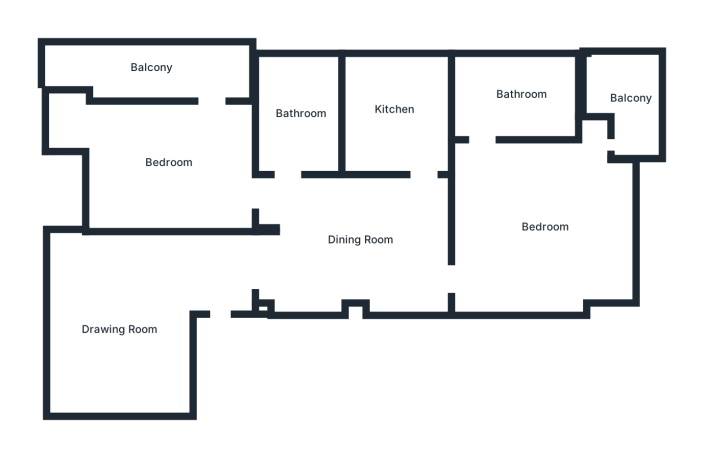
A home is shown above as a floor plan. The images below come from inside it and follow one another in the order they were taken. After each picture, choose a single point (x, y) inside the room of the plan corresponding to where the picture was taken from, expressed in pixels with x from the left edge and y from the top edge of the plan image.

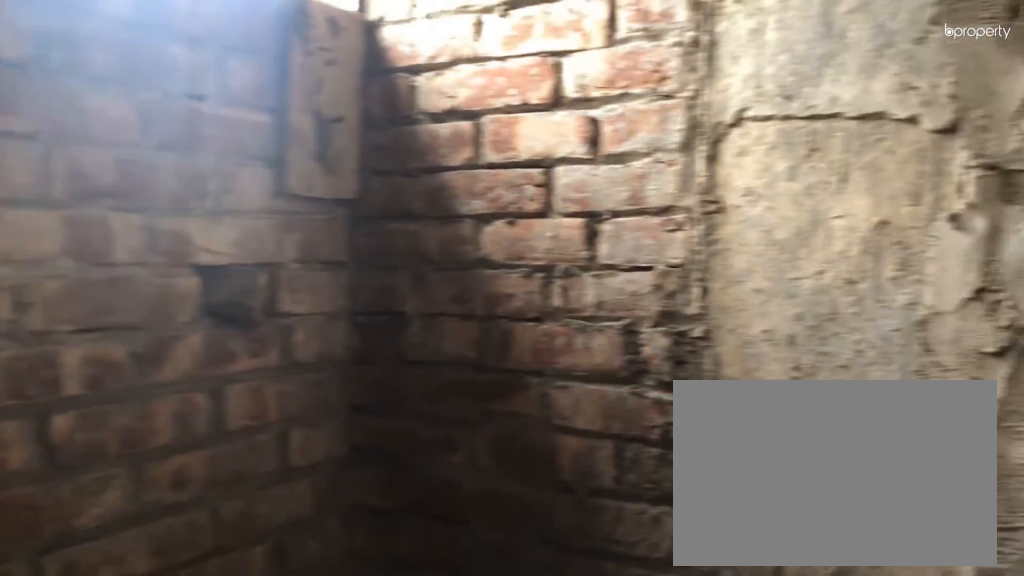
(522, 93)
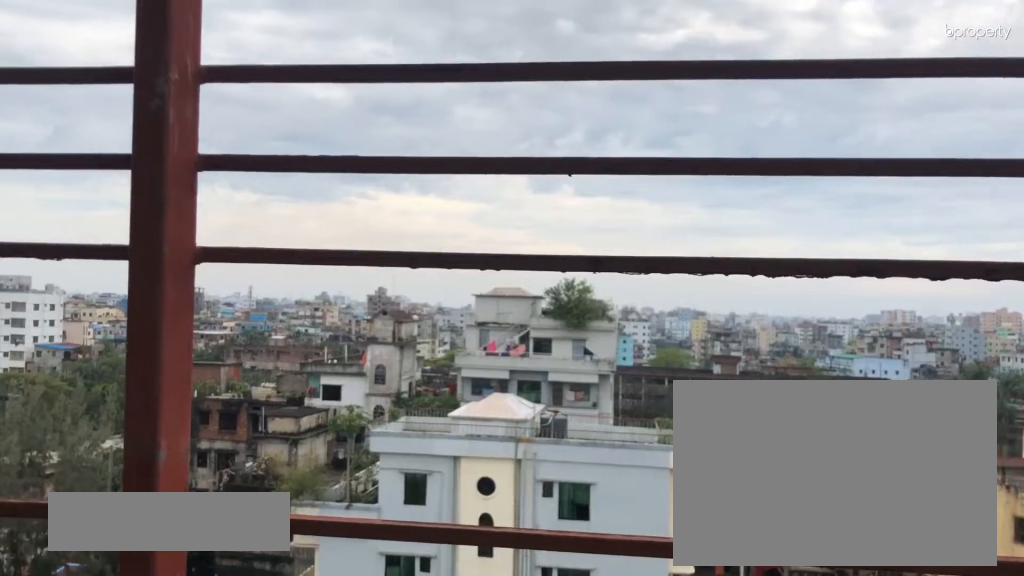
(631, 98)
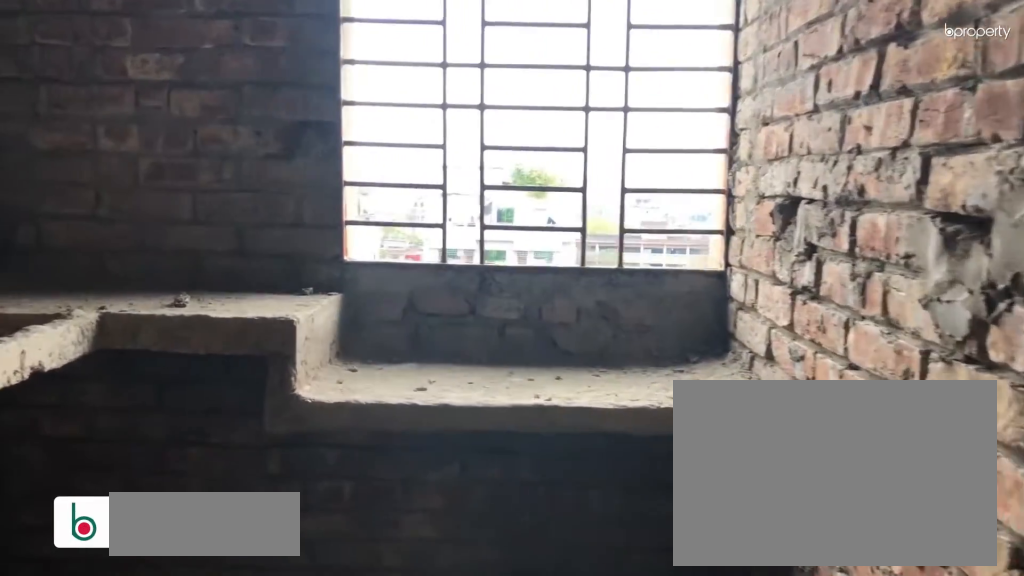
(393, 107)
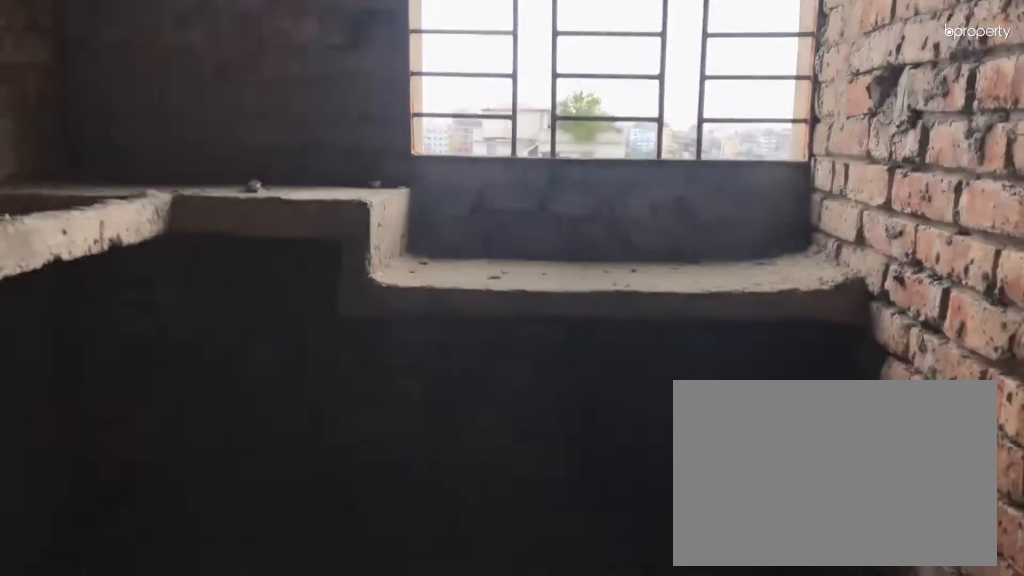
(393, 107)
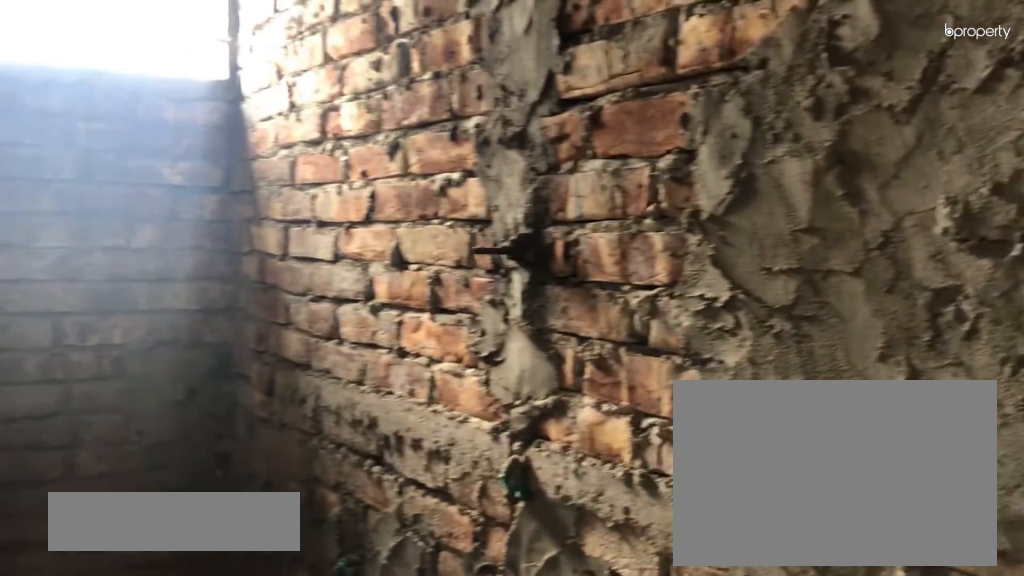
(296, 113)
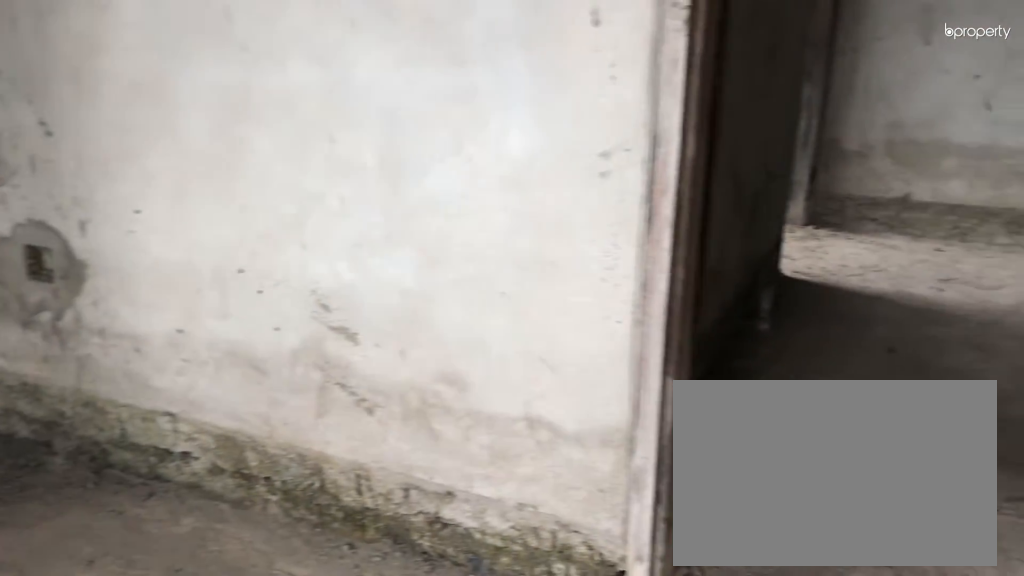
(167, 163)
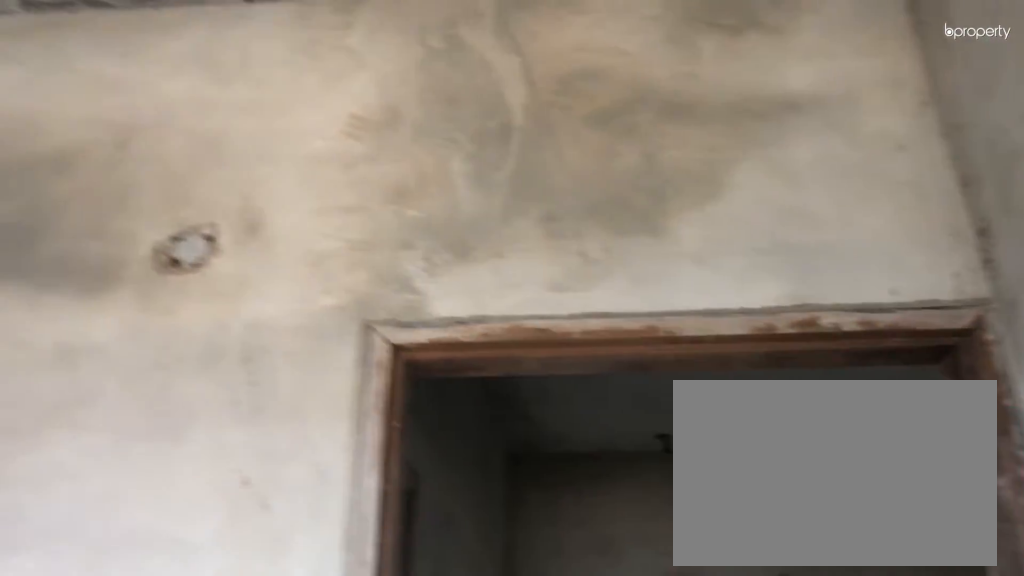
(167, 163)
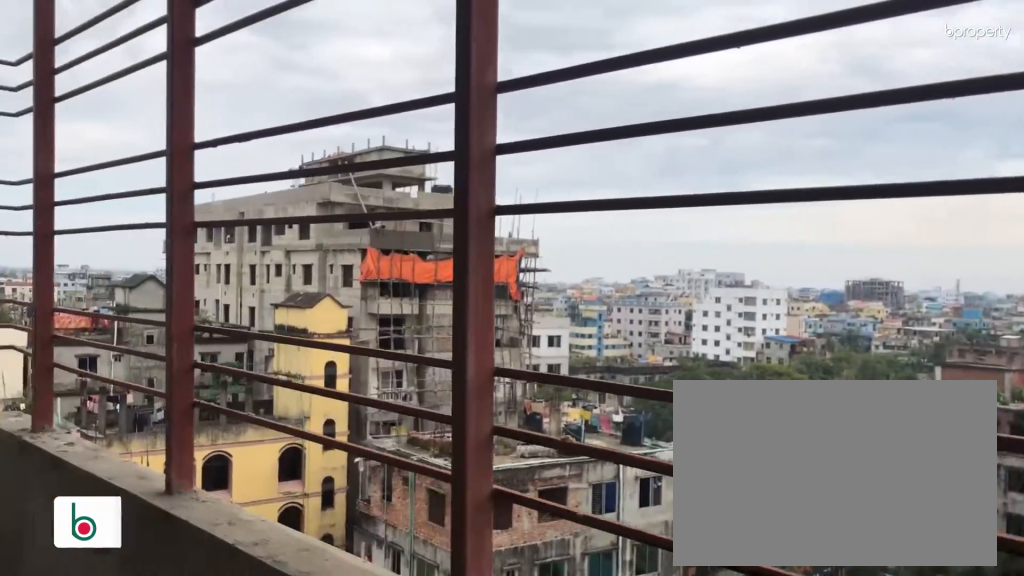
(152, 69)
